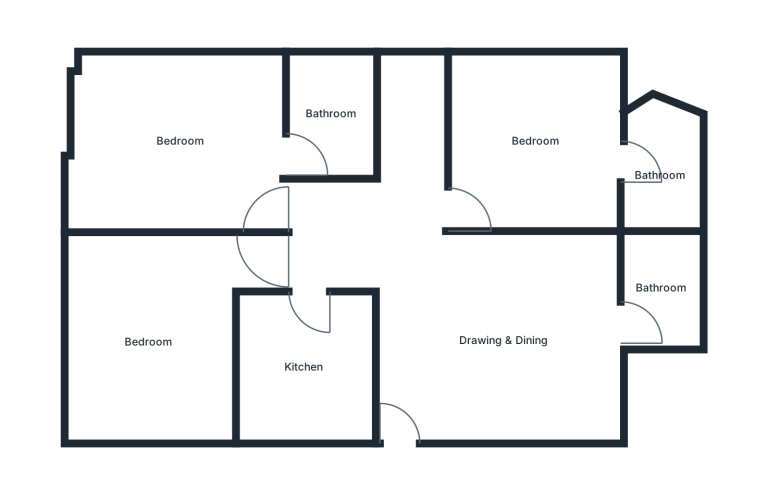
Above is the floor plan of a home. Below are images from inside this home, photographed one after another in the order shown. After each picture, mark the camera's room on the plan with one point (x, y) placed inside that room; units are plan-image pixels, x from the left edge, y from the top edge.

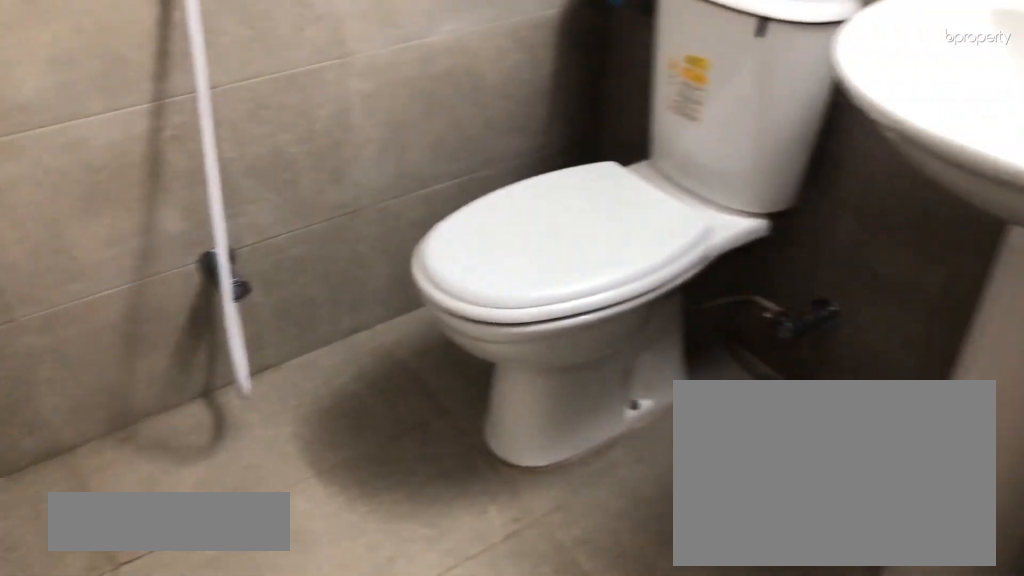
(659, 176)
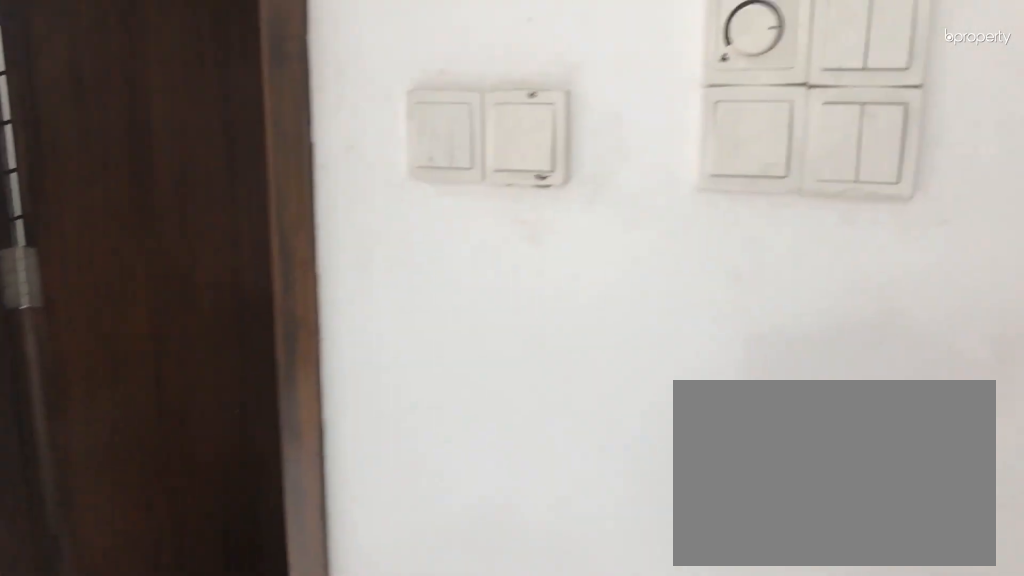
(179, 141)
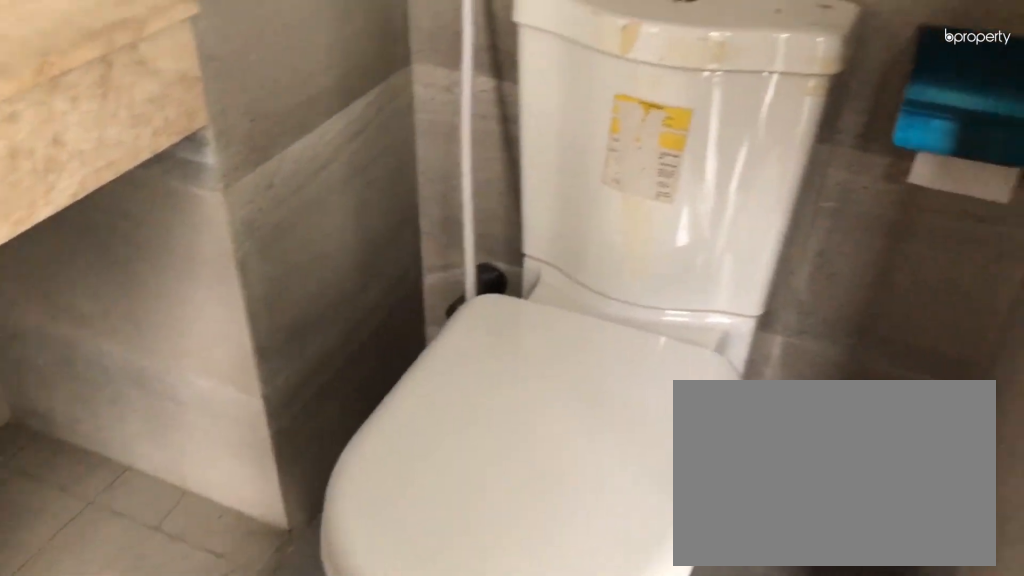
(332, 114)
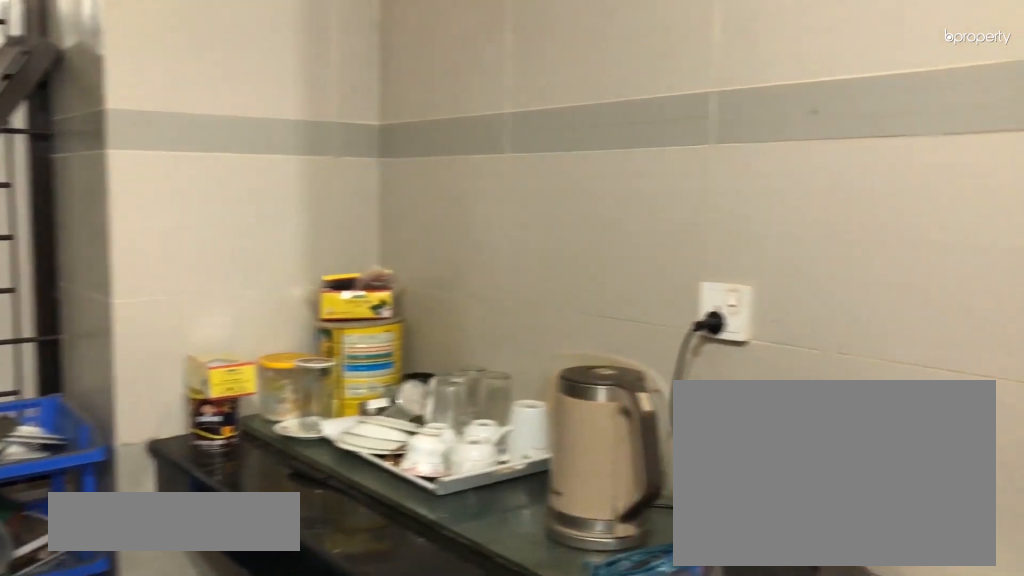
(304, 367)
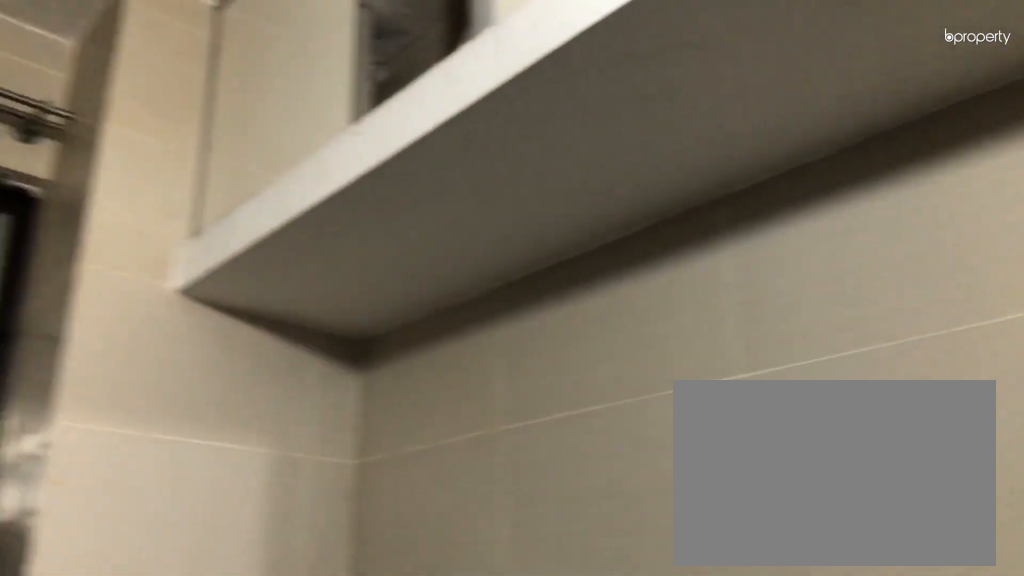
(304, 367)
